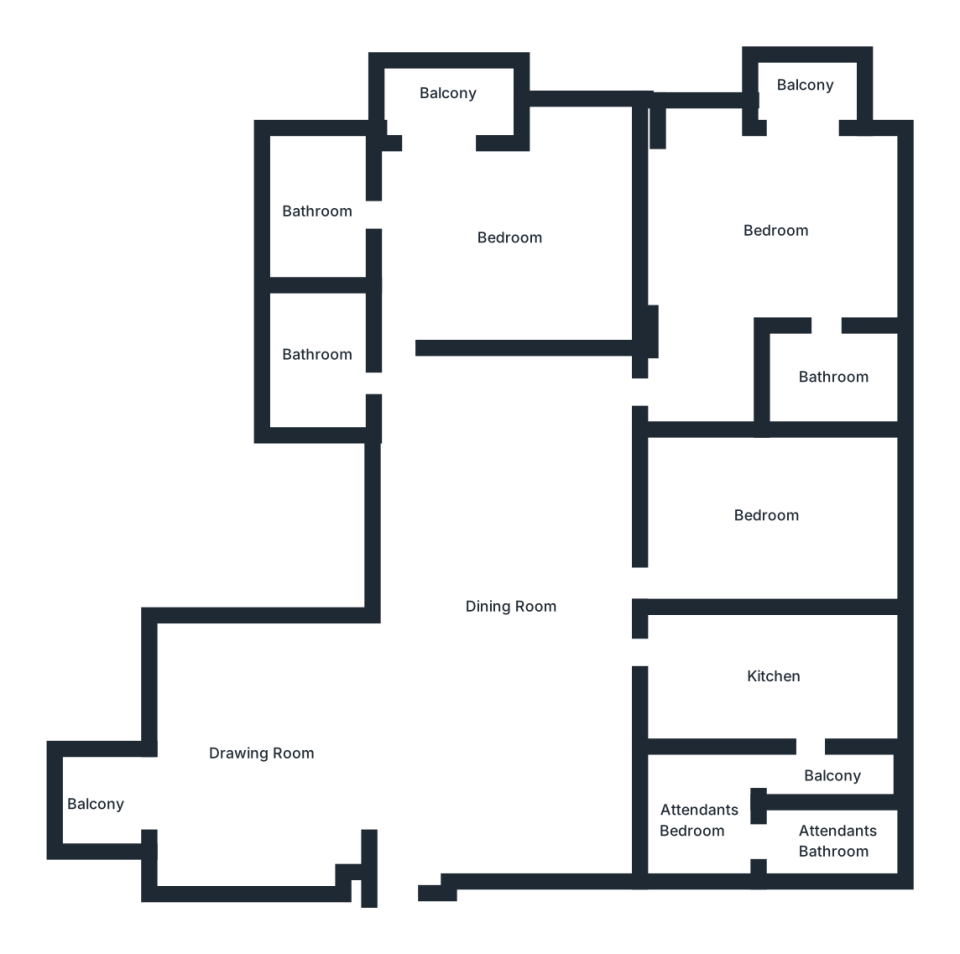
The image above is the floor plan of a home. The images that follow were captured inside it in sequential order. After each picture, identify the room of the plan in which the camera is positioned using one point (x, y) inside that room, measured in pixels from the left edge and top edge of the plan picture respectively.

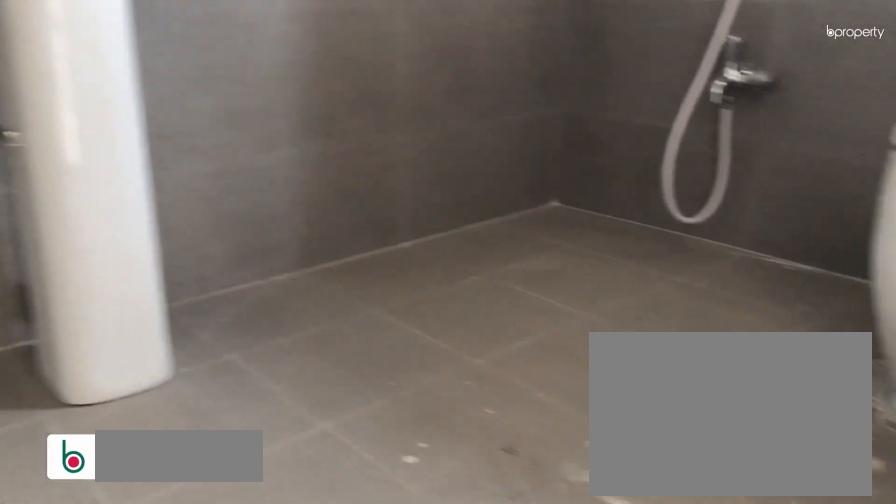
(309, 213)
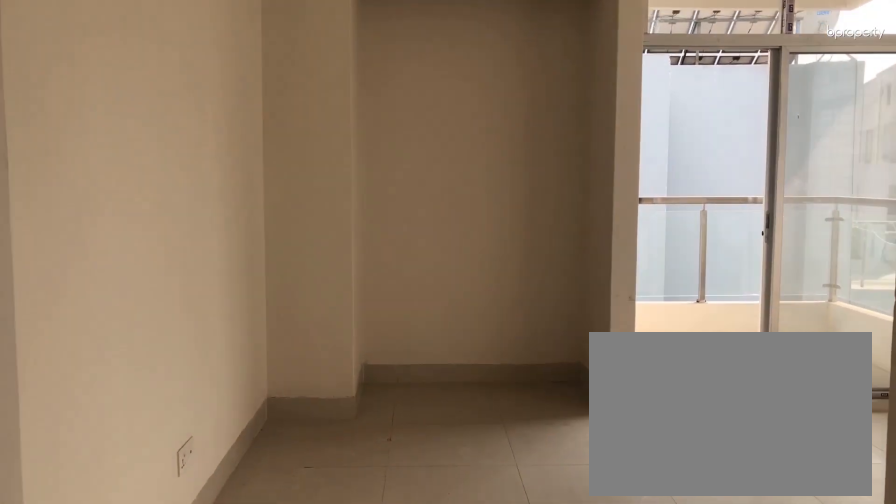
(774, 231)
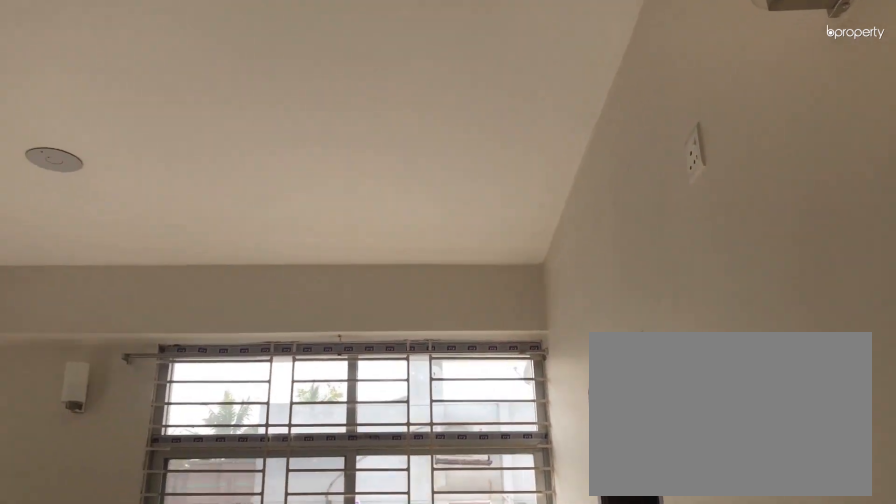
(774, 231)
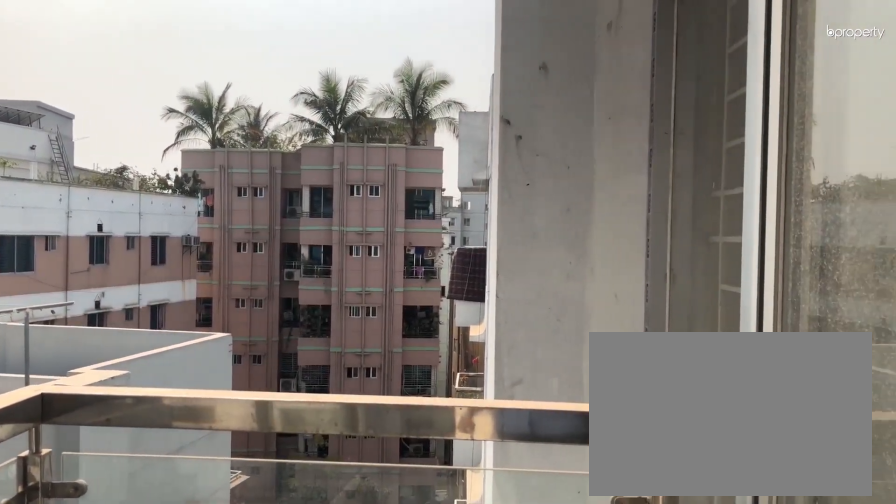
(806, 84)
